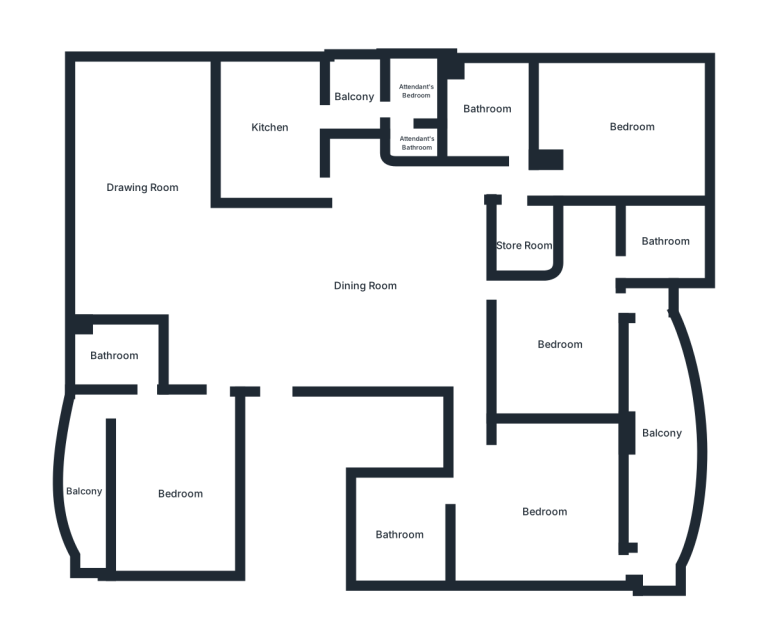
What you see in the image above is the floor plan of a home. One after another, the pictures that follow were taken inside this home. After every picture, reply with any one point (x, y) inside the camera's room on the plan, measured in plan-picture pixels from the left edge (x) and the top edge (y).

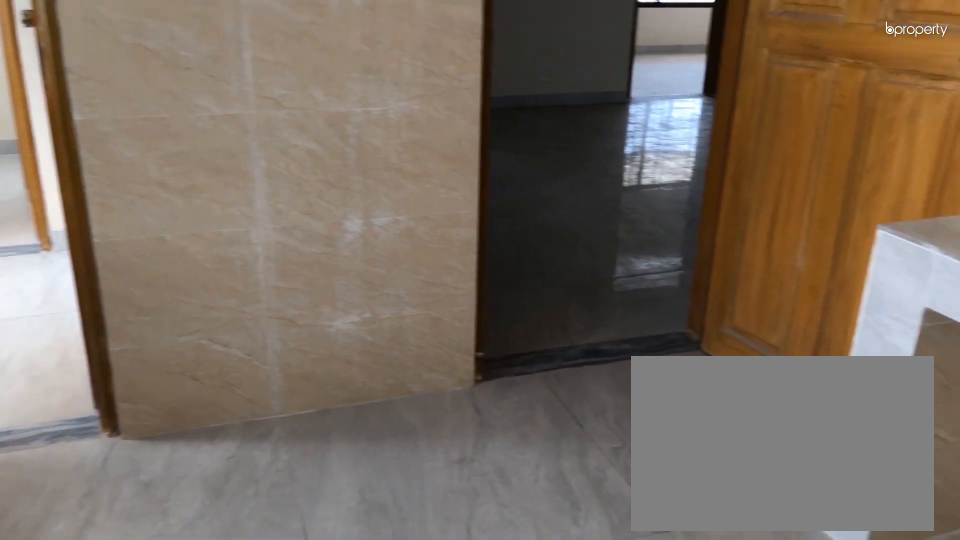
(270, 124)
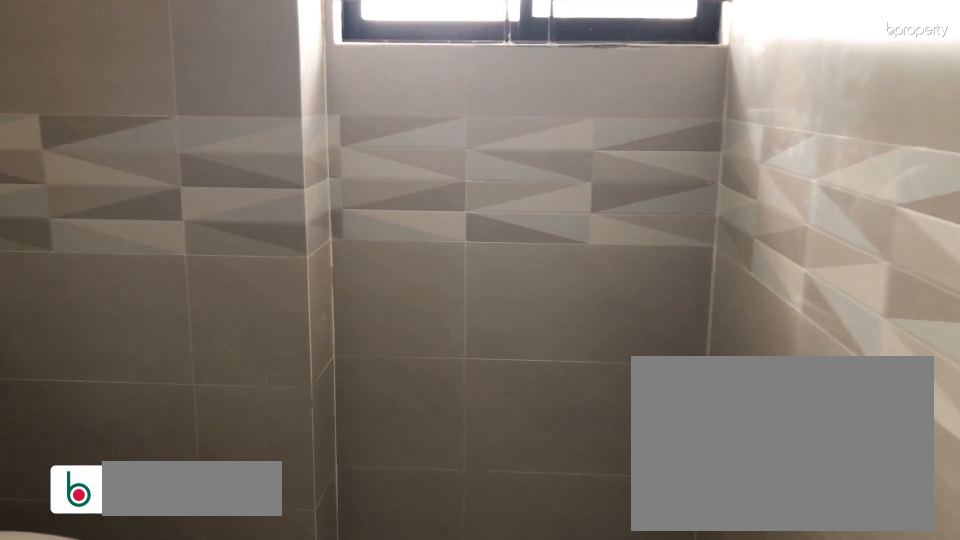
(491, 115)
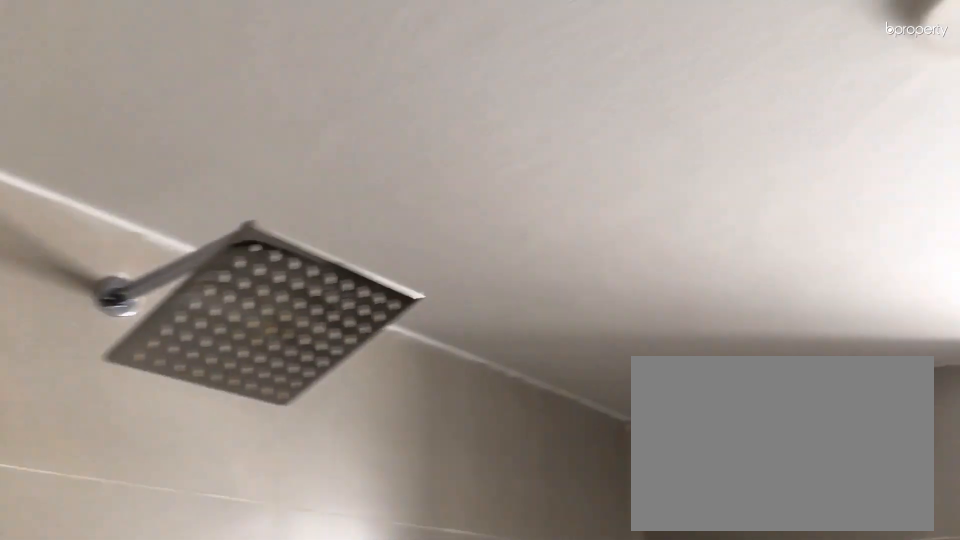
(491, 115)
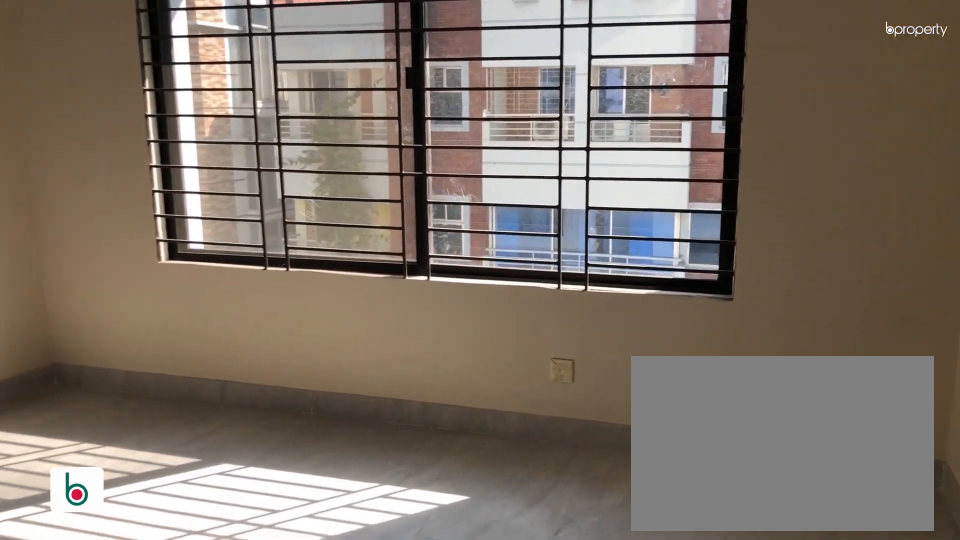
(620, 132)
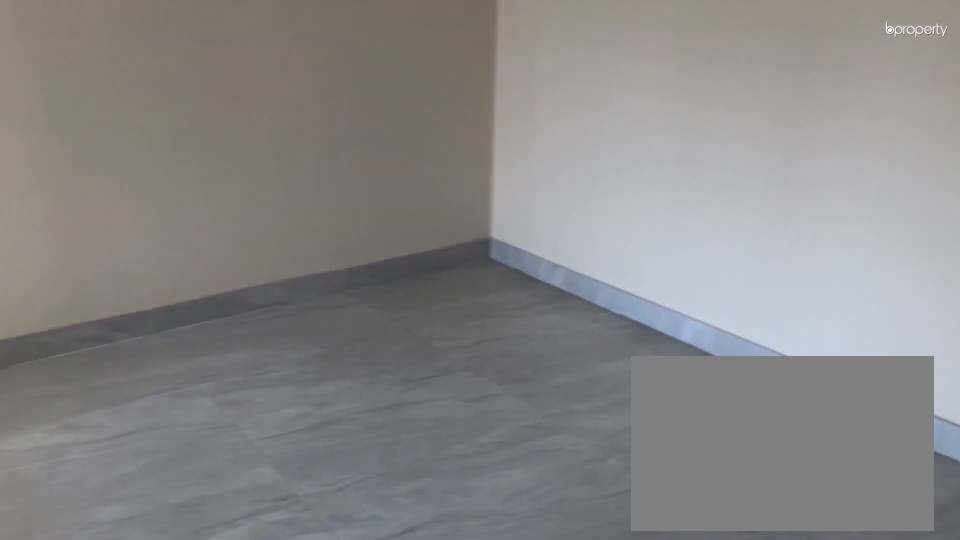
(556, 346)
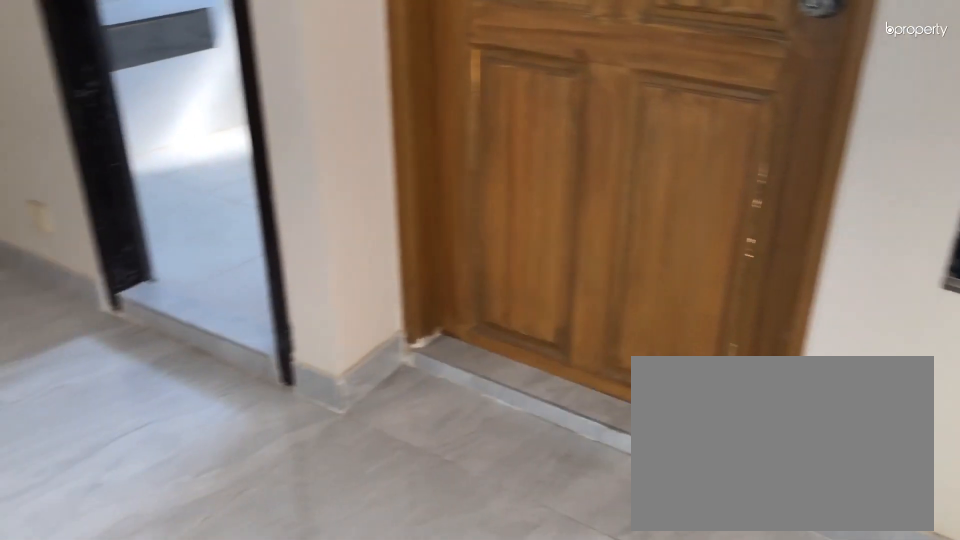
(556, 346)
